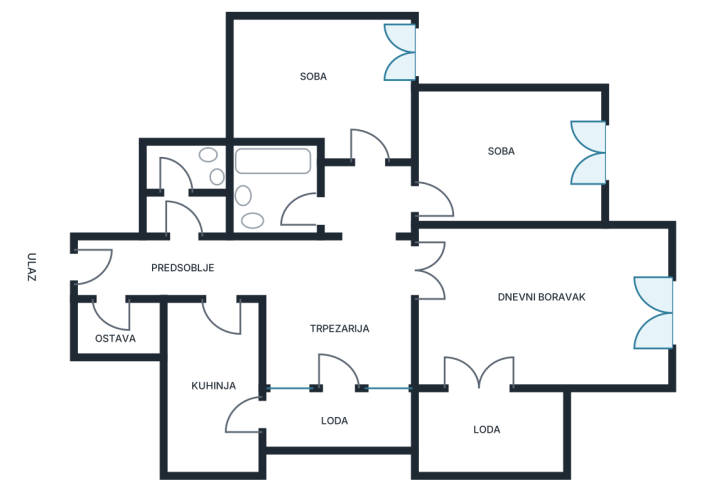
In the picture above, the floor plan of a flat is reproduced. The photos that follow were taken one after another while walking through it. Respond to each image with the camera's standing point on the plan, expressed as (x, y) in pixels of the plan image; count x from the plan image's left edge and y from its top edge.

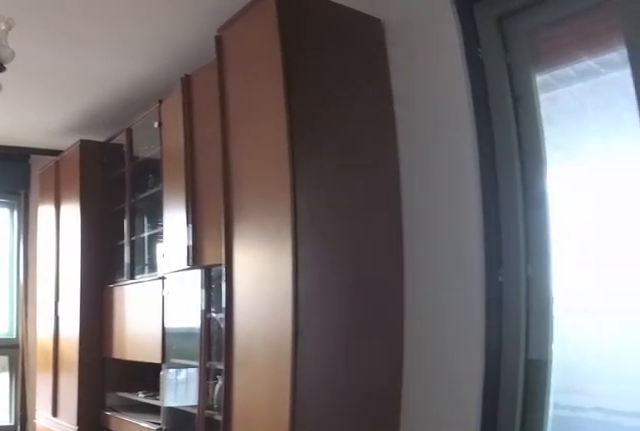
(414, 271)
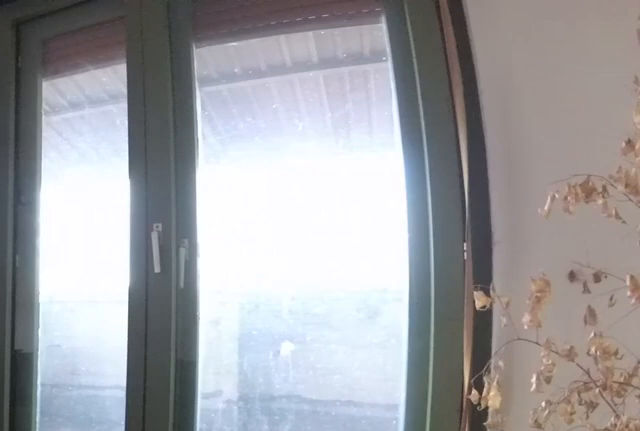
(416, 265)
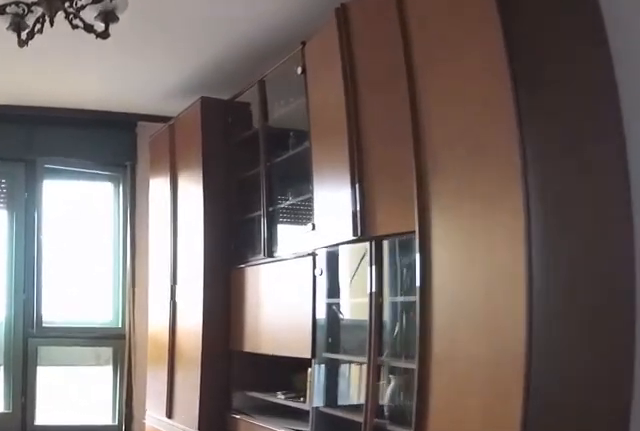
(450, 281)
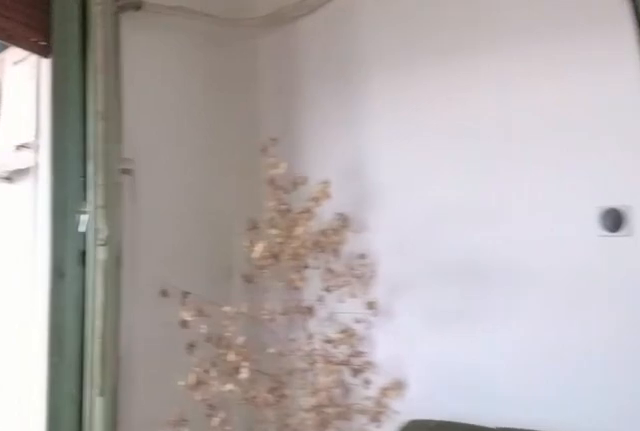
(502, 326)
